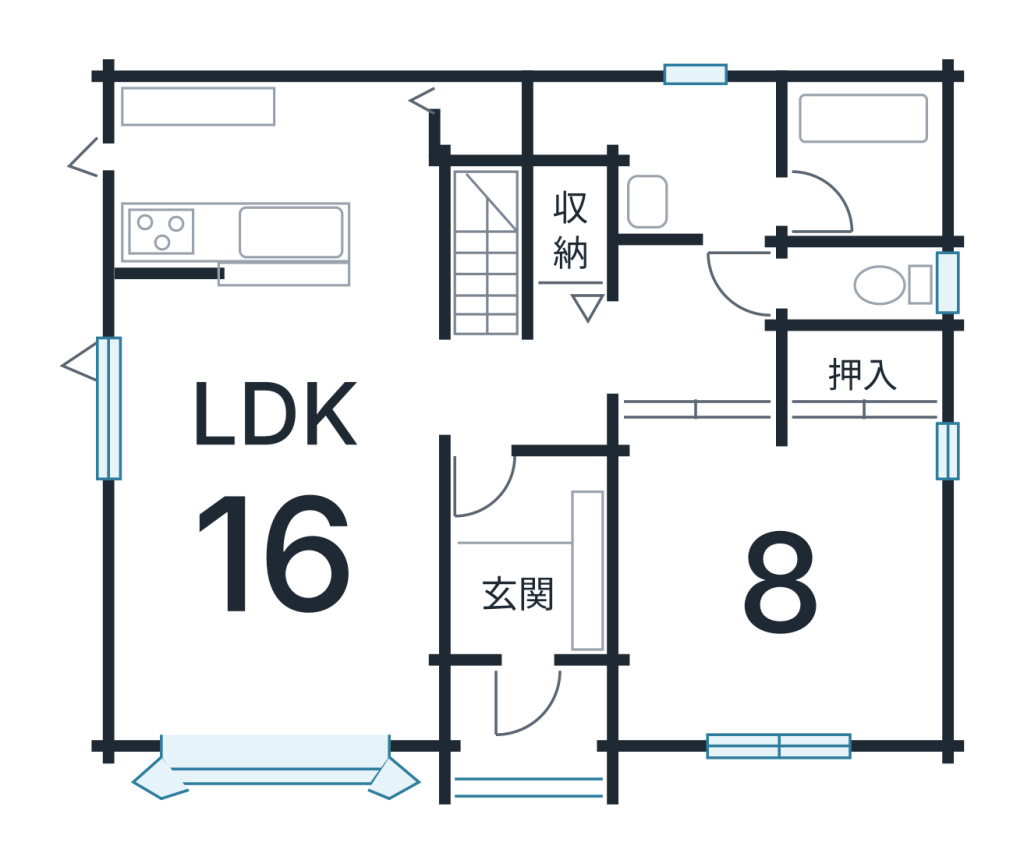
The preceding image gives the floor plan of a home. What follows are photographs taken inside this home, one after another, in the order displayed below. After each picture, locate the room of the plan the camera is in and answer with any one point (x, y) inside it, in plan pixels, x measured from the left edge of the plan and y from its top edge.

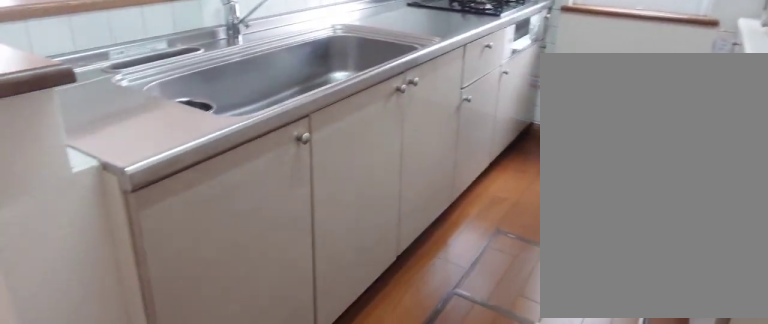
(257, 164)
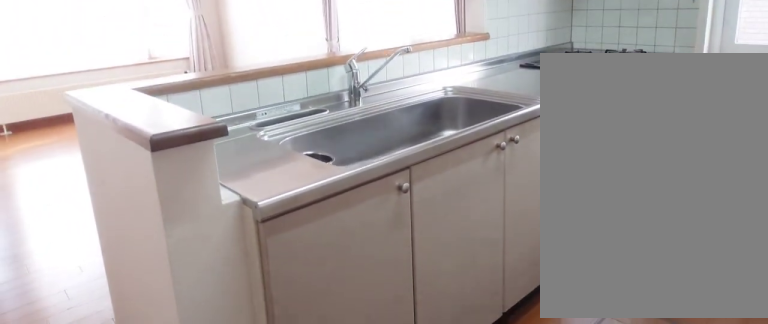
(257, 164)
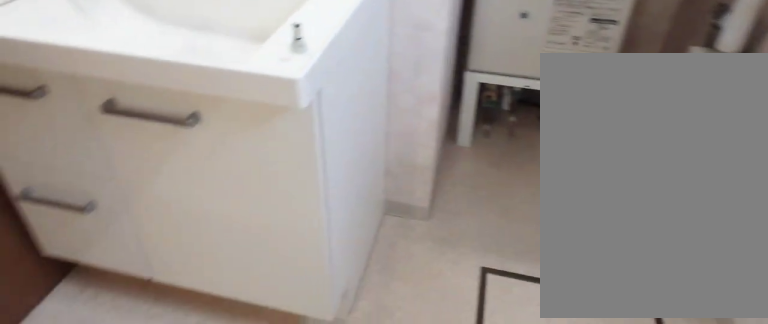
(684, 170)
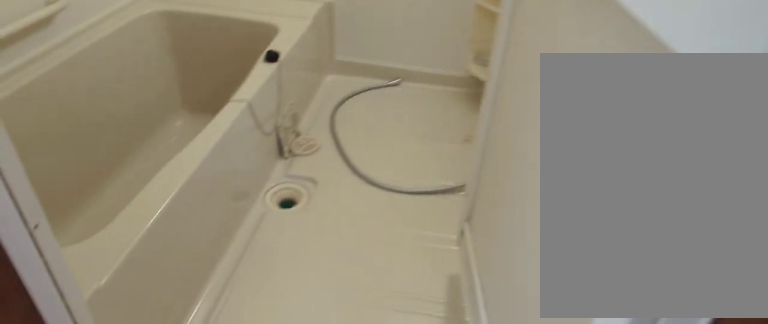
(862, 183)
